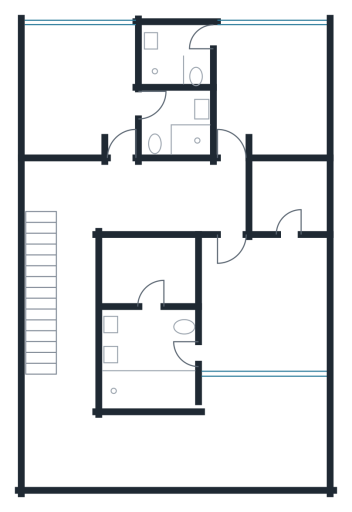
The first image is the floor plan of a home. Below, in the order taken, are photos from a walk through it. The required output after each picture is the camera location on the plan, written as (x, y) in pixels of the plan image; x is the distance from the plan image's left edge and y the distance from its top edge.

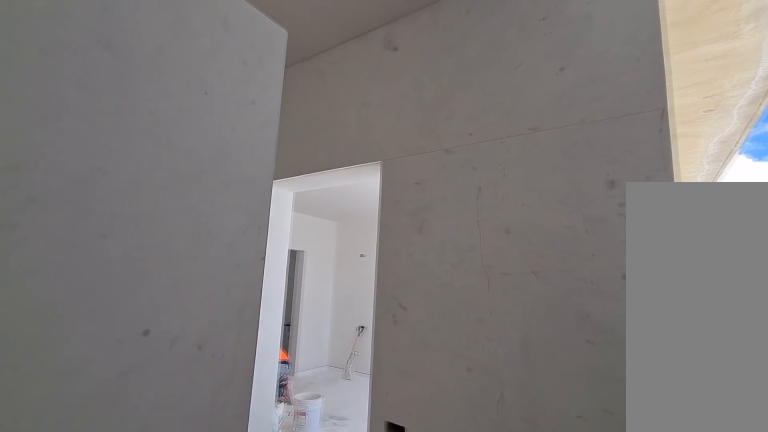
(180, 349)
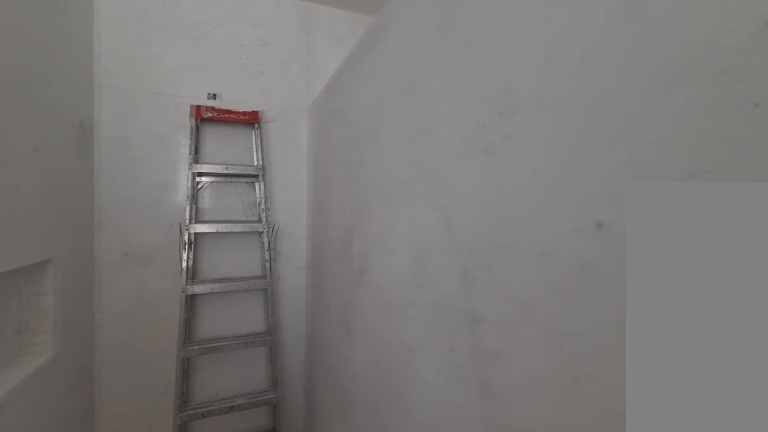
(177, 351)
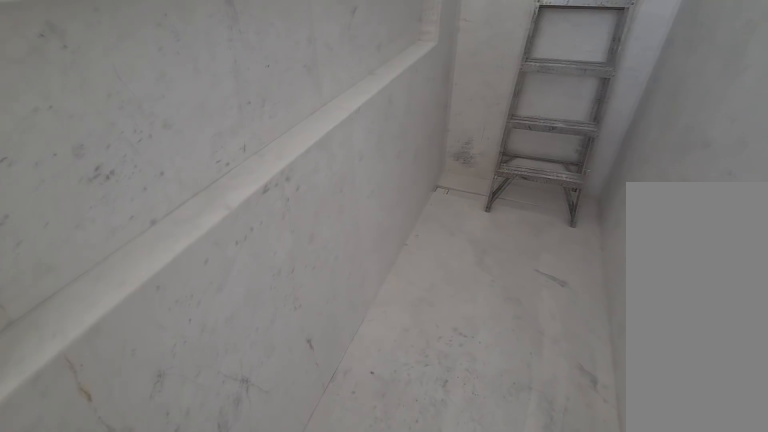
(166, 385)
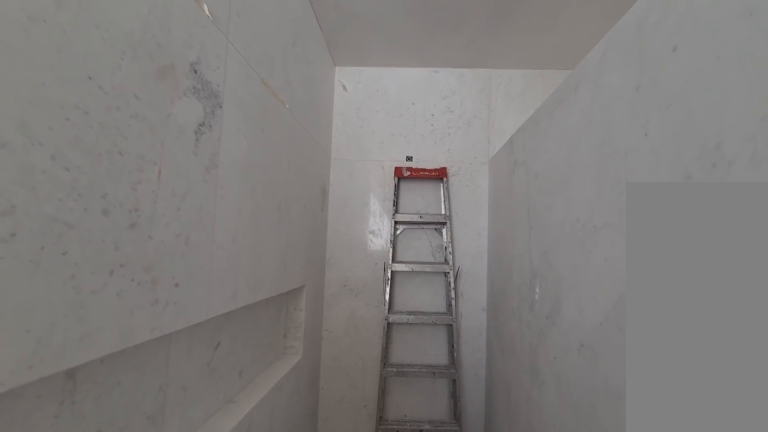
(166, 385)
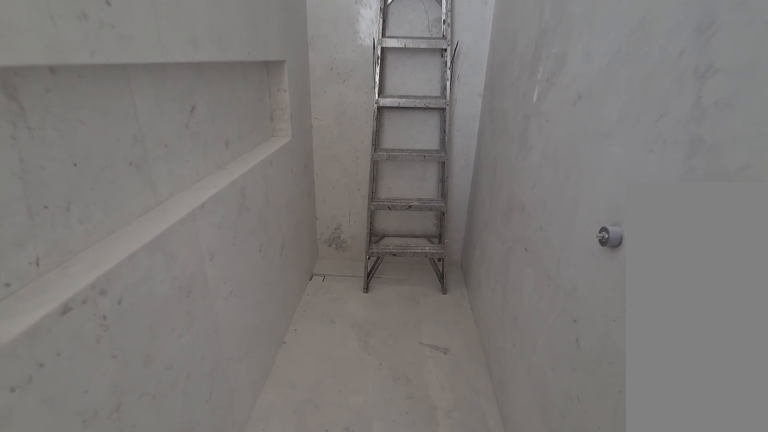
(166, 385)
